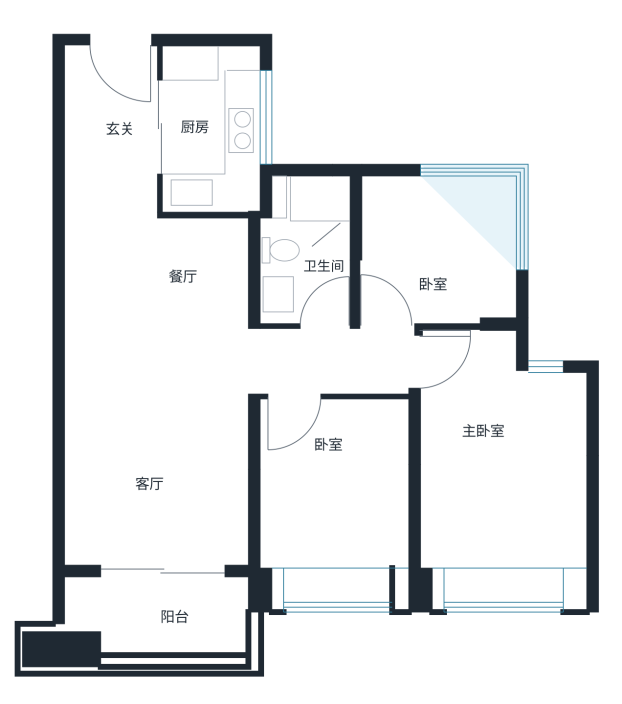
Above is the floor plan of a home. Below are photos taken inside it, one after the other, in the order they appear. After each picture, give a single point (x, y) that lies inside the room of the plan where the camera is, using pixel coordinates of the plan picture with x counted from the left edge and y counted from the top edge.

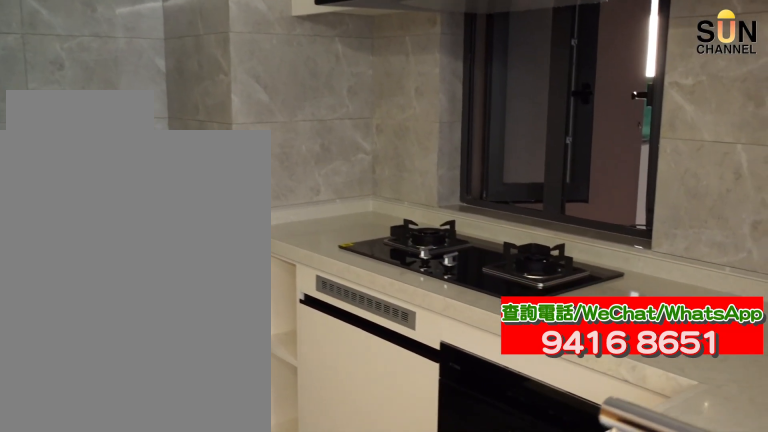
(211, 127)
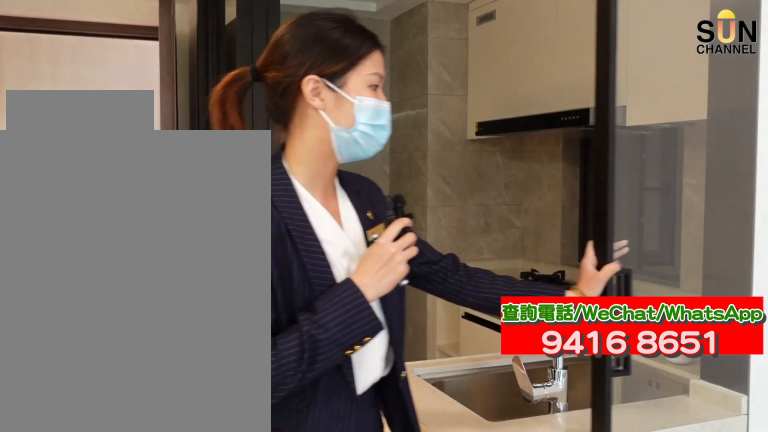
(211, 127)
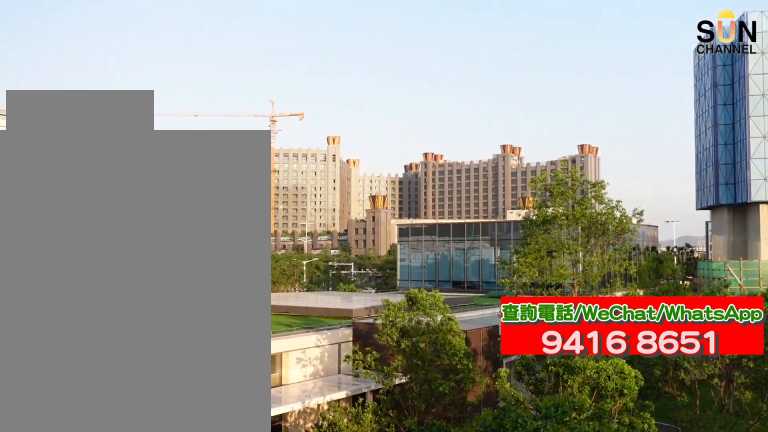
(158, 618)
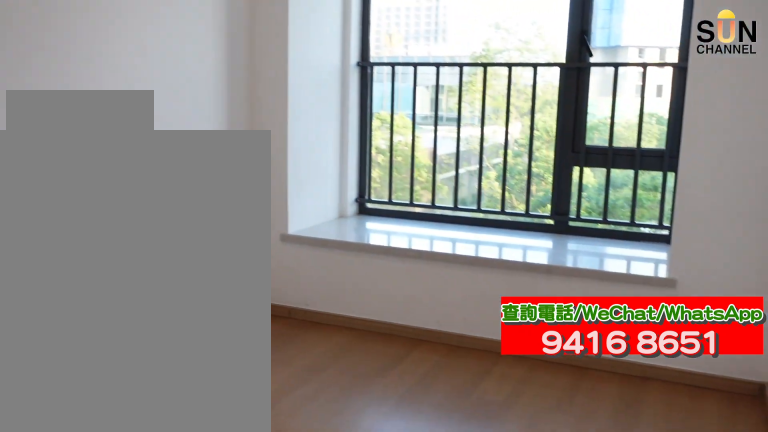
(342, 505)
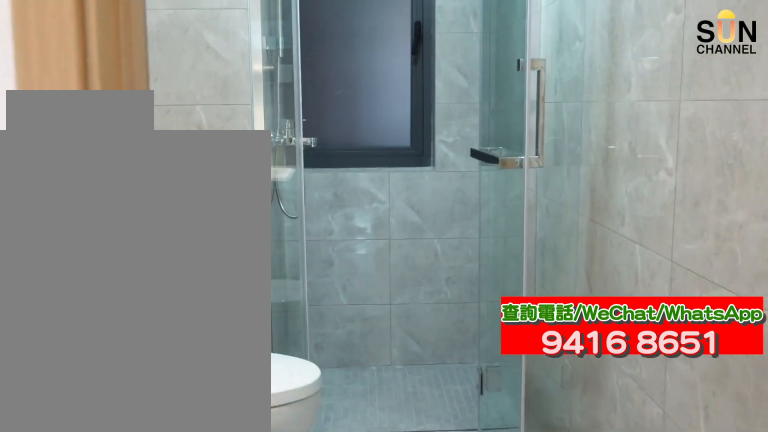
(305, 246)
